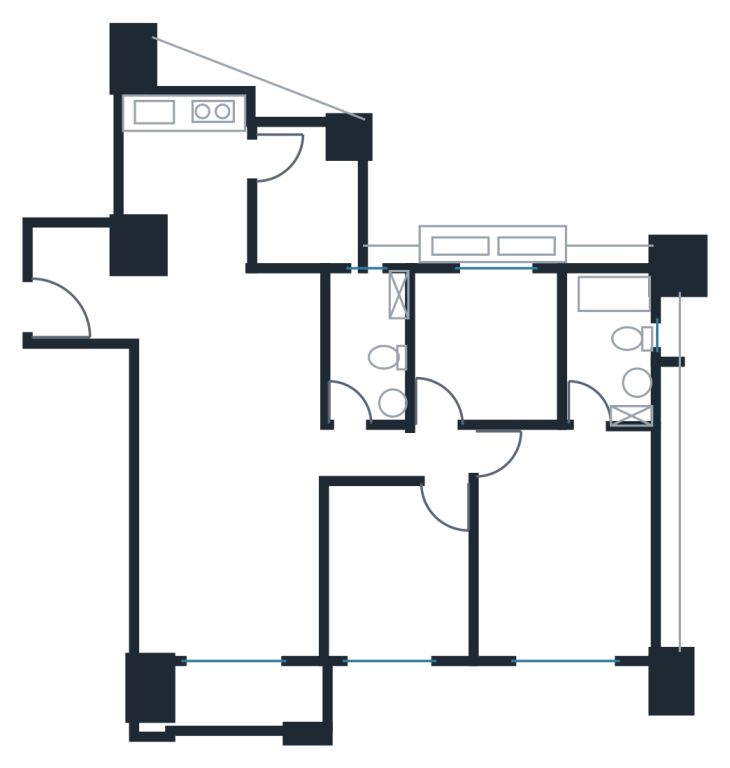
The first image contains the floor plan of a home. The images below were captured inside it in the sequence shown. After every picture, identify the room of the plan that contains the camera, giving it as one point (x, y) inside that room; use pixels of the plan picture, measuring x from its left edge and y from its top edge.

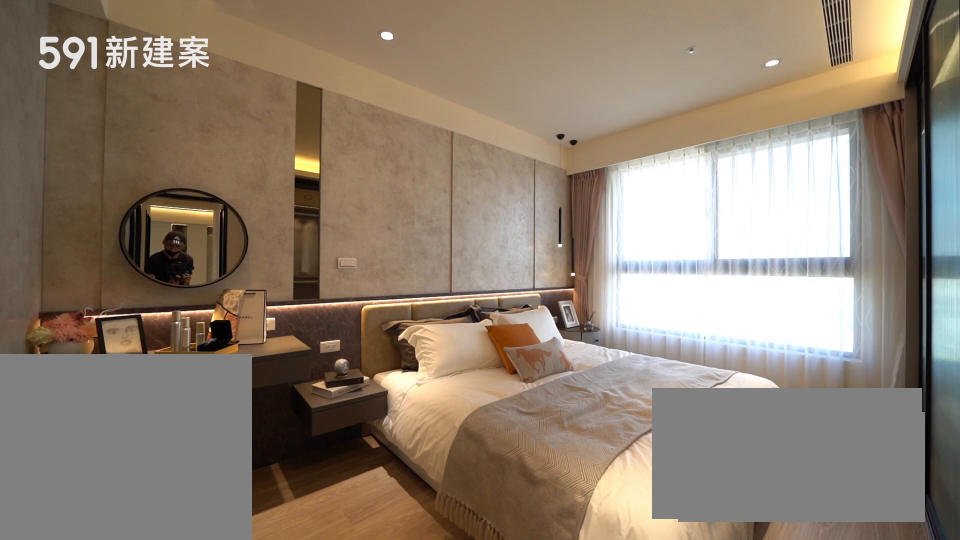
(565, 548)
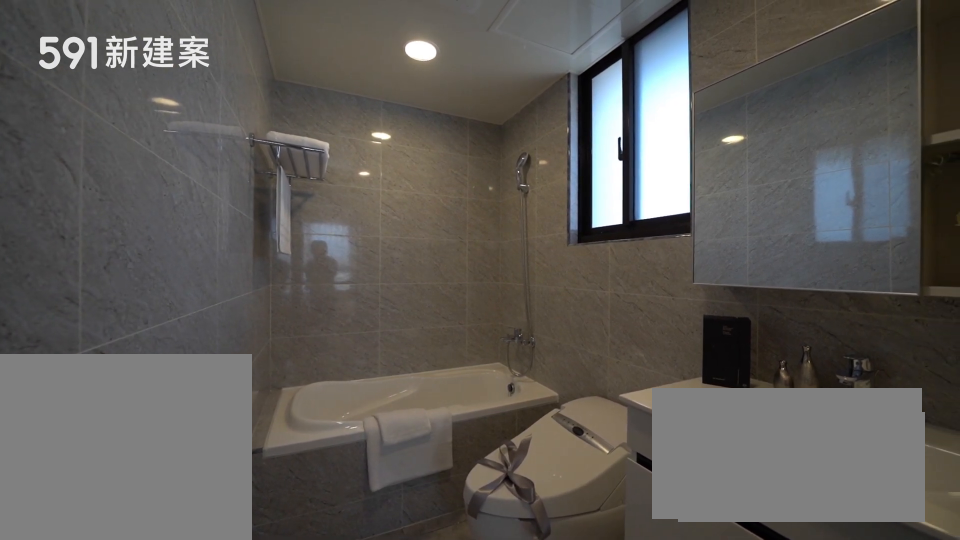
(610, 333)
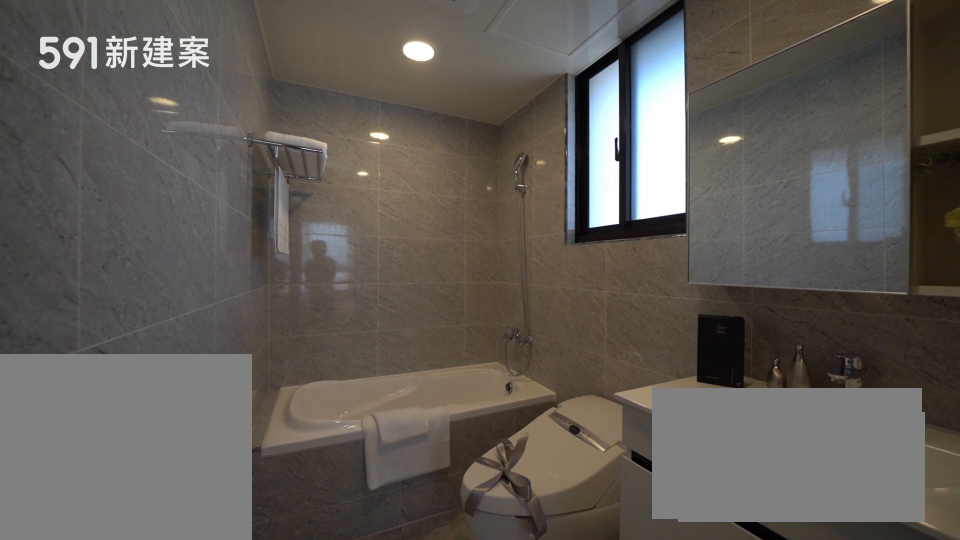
(610, 333)
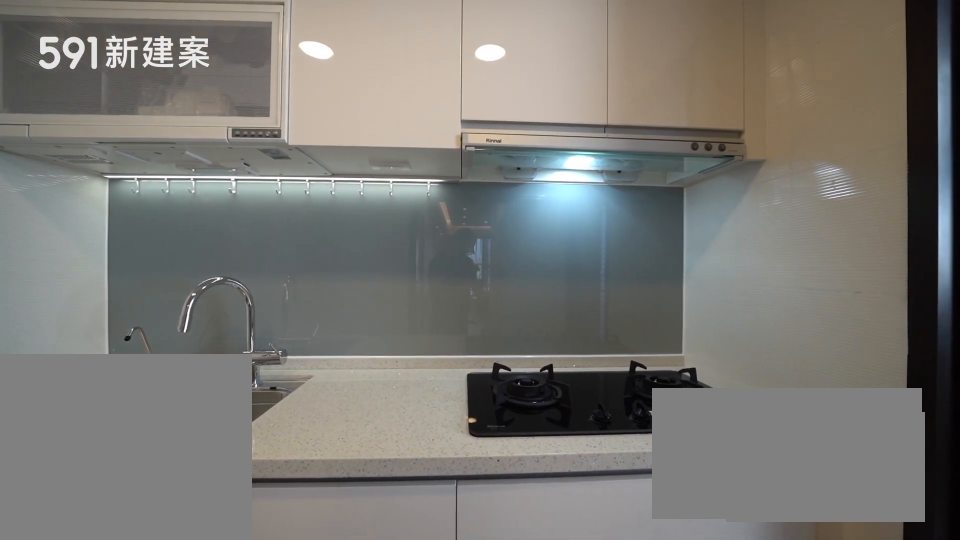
(186, 167)
